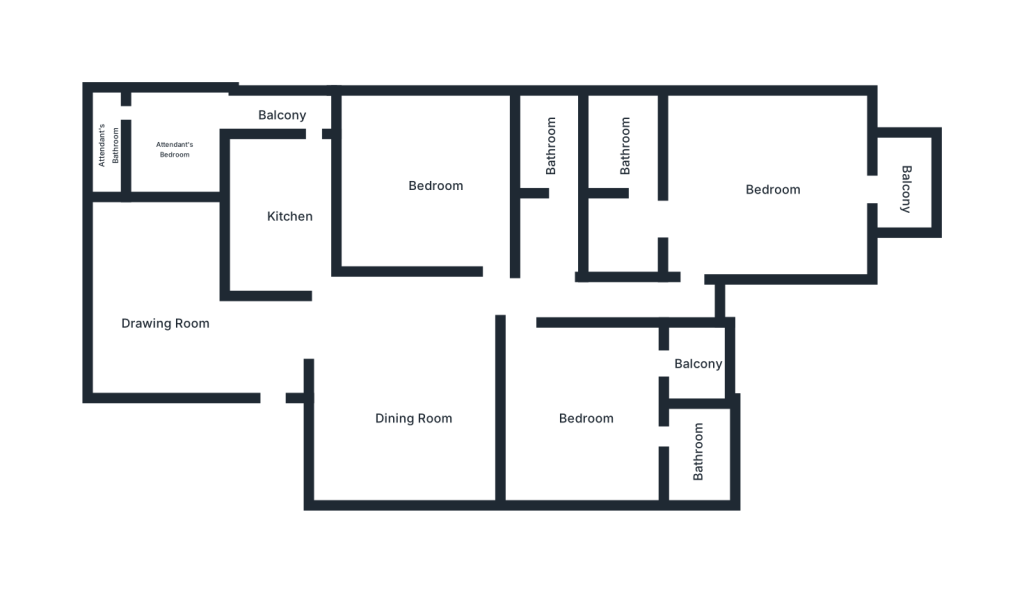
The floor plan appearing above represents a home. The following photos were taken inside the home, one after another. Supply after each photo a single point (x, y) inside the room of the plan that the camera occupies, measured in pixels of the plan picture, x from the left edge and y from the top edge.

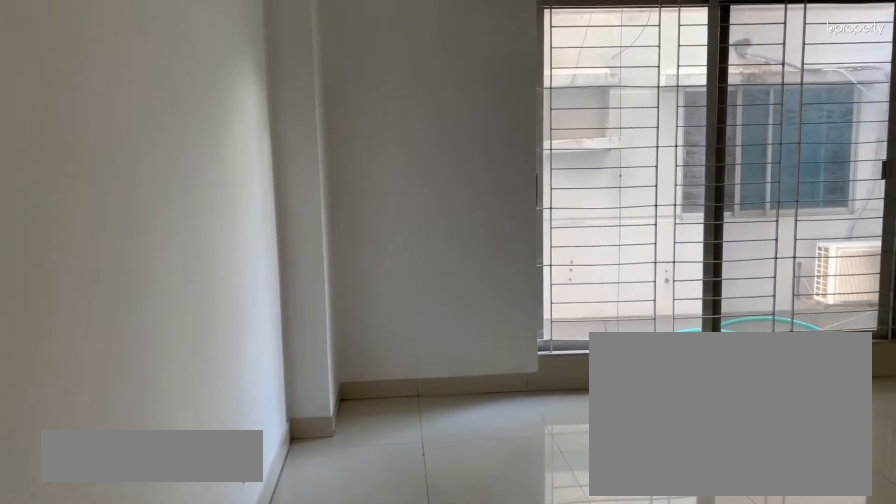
(168, 323)
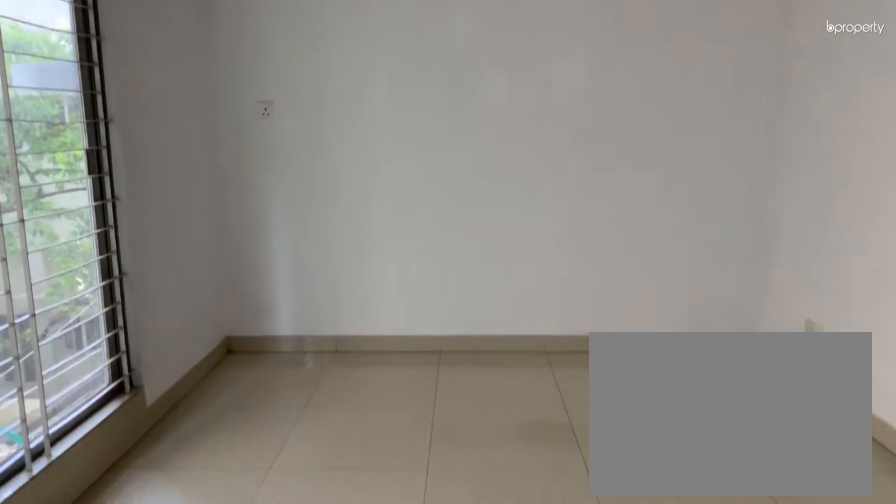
(168, 322)
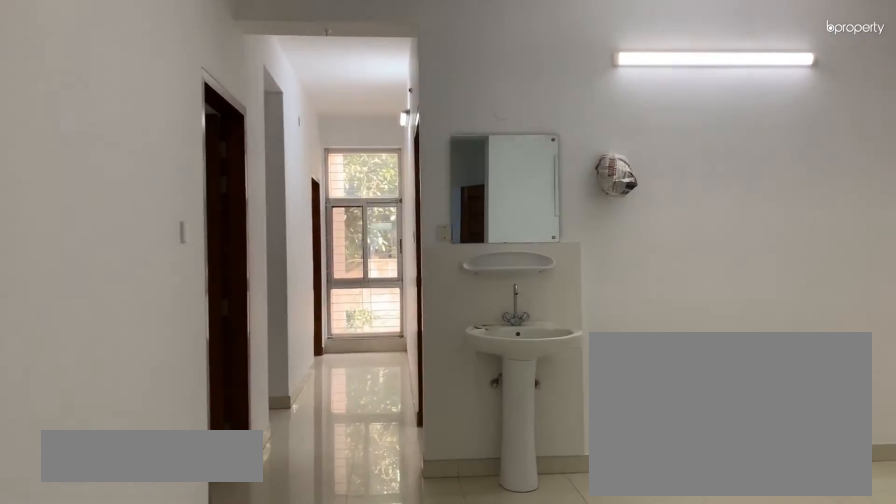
(414, 422)
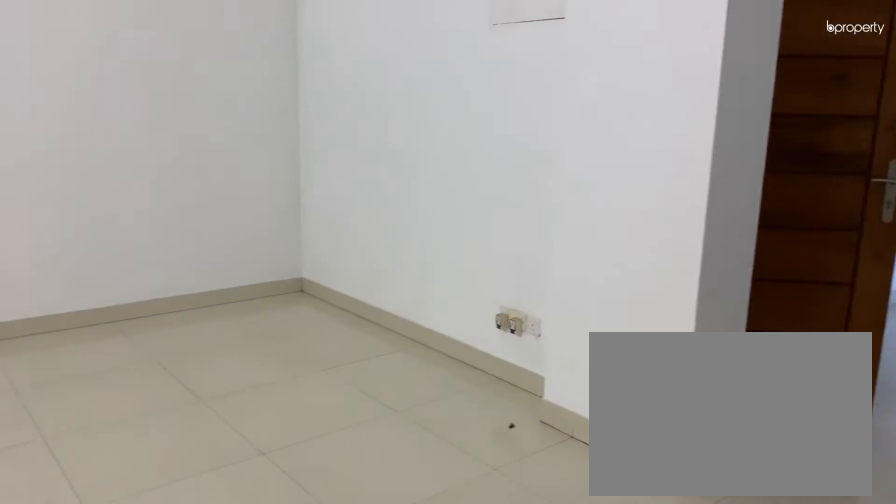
(414, 422)
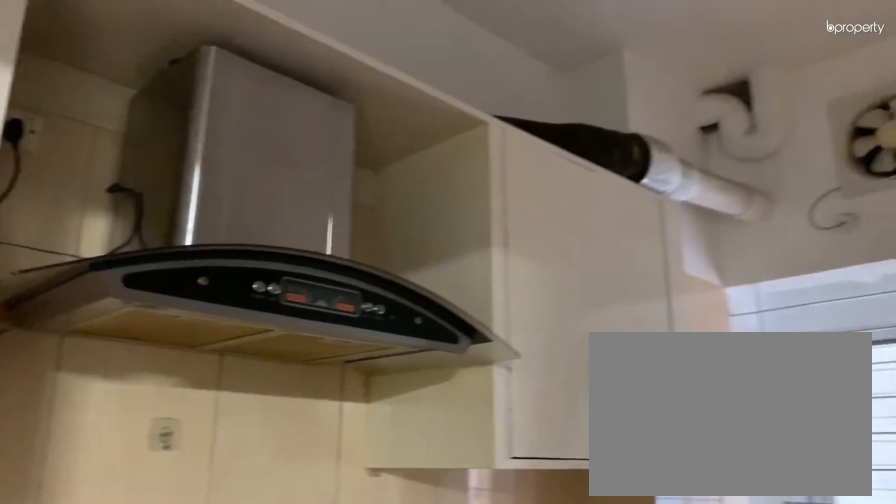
(291, 216)
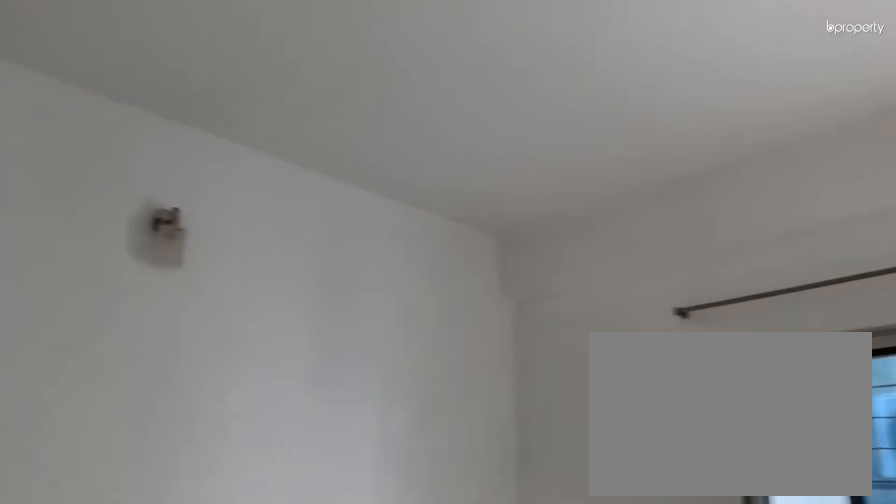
(437, 184)
